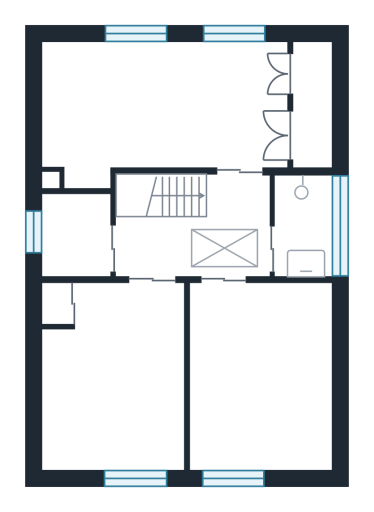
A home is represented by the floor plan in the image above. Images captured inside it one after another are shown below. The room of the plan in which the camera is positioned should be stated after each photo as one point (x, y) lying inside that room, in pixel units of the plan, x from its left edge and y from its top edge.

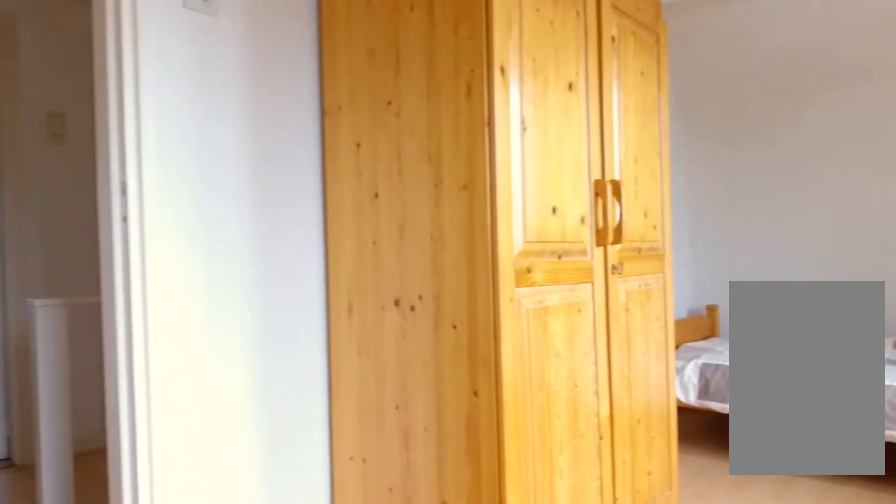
(160, 109)
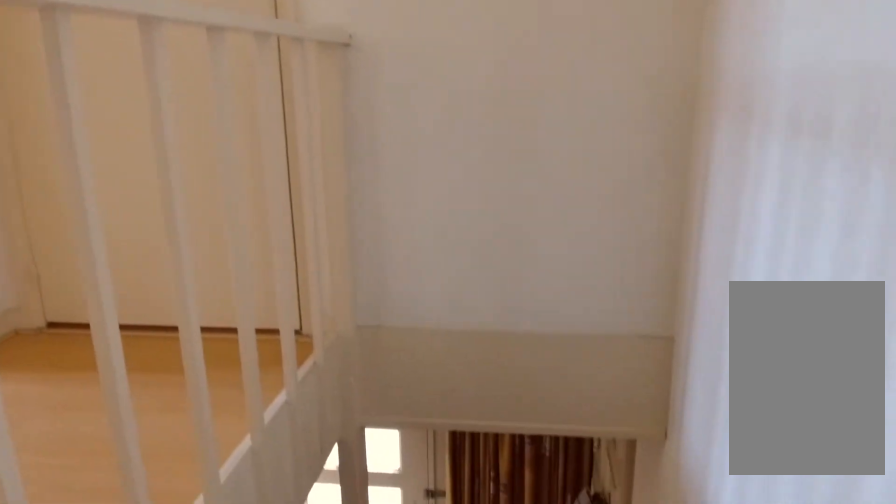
(193, 227)
